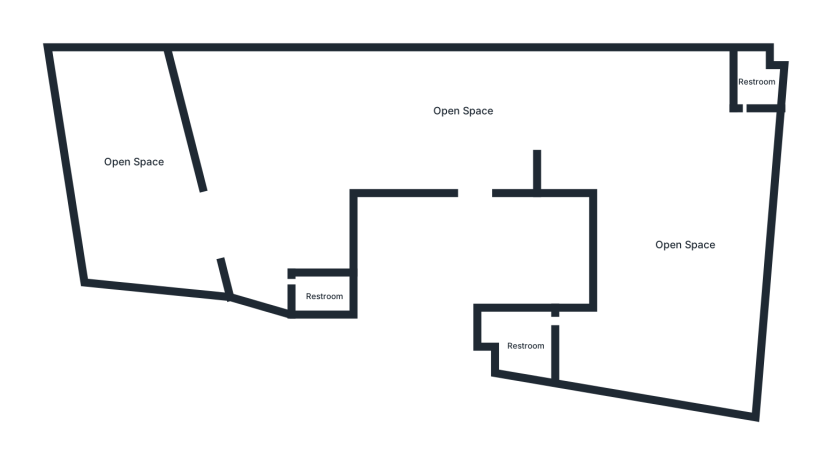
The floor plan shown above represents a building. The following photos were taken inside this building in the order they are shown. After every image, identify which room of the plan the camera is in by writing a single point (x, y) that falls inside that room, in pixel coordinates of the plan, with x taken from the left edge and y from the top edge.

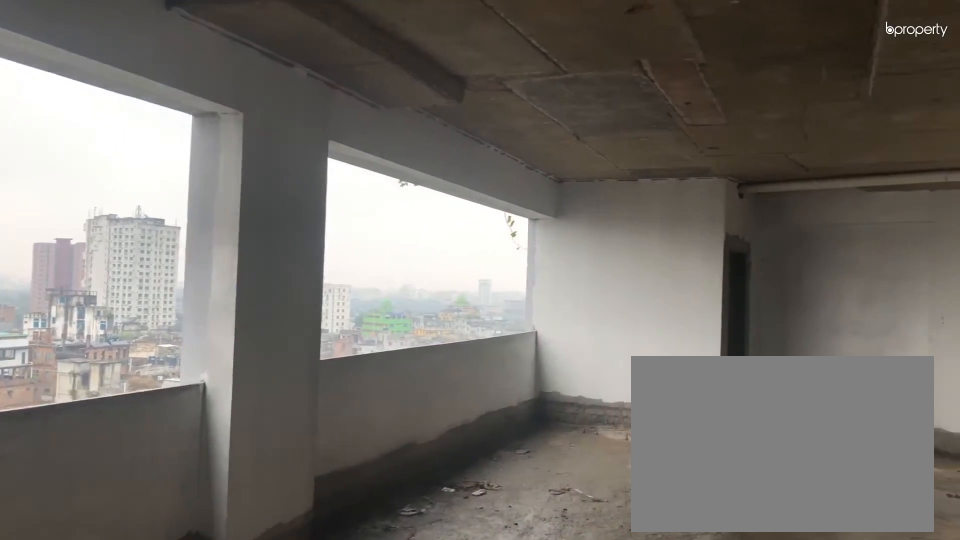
(566, 88)
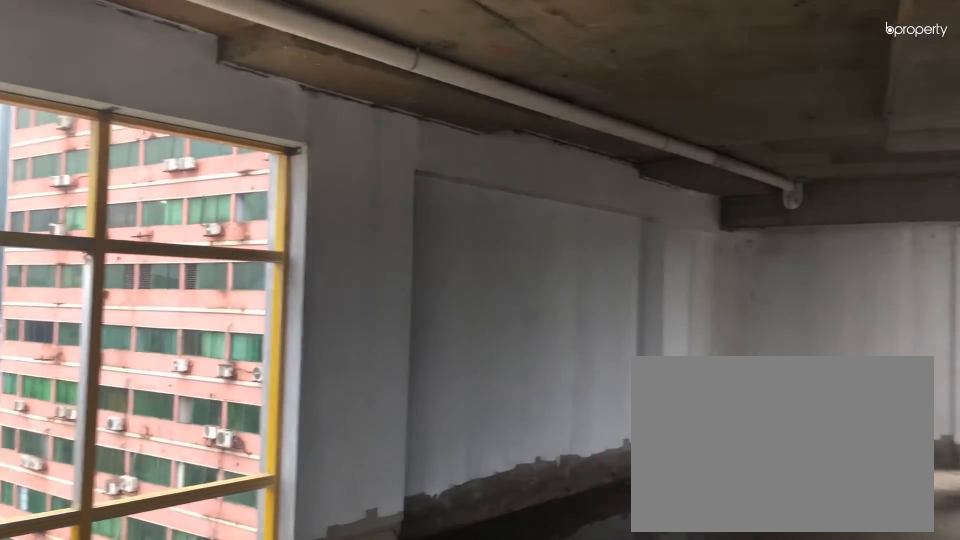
(733, 287)
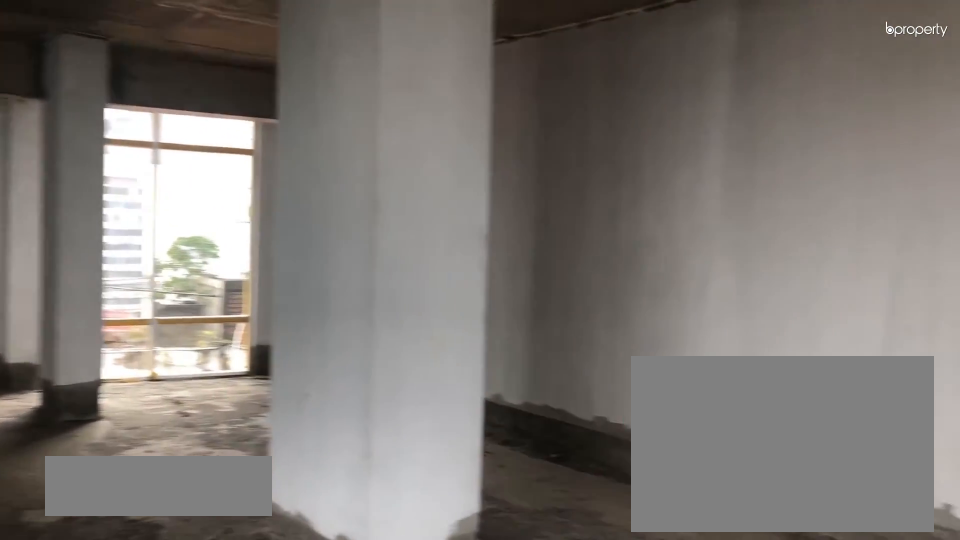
(629, 336)
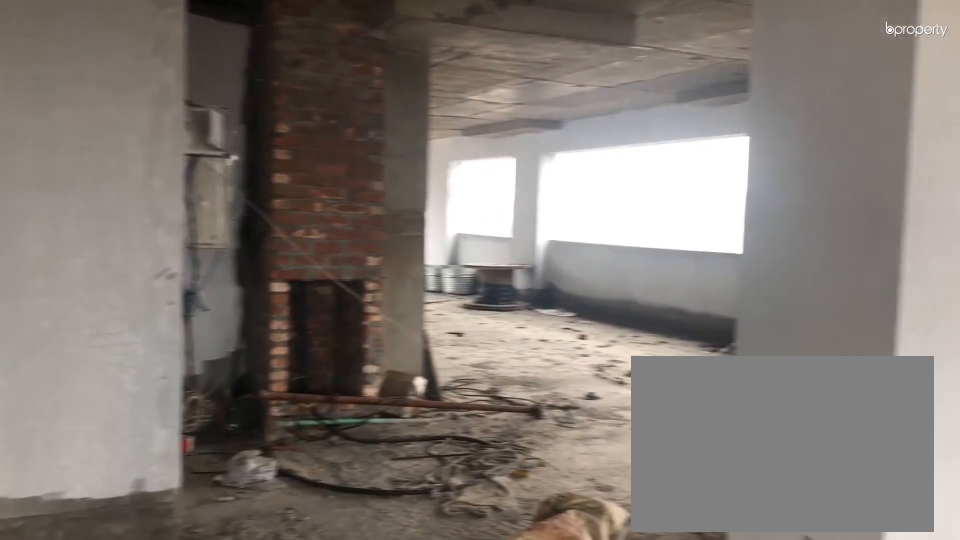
(639, 158)
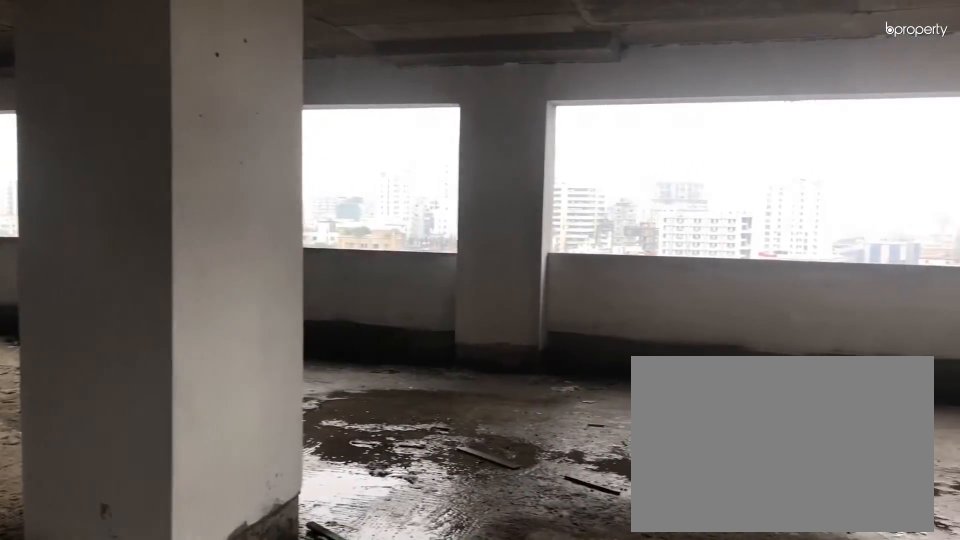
(639, 158)
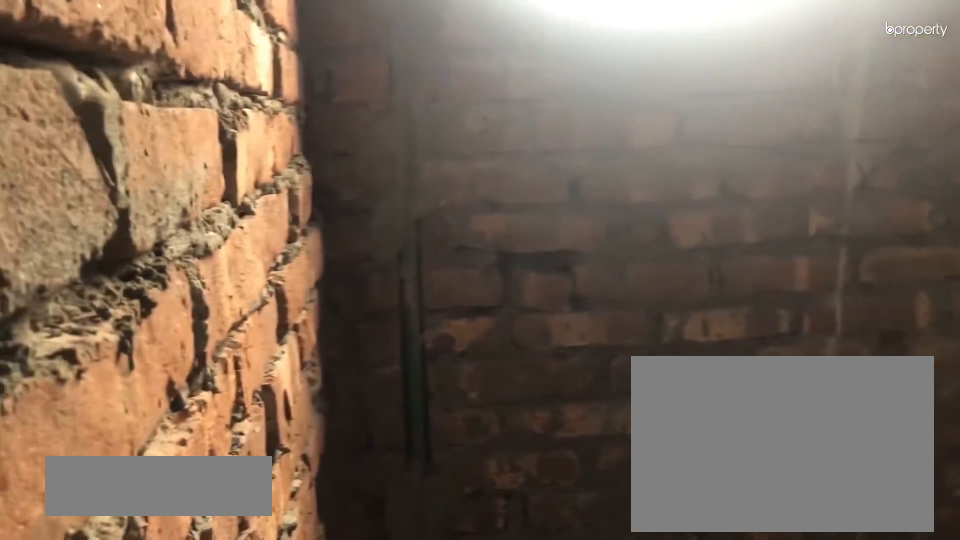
(522, 343)
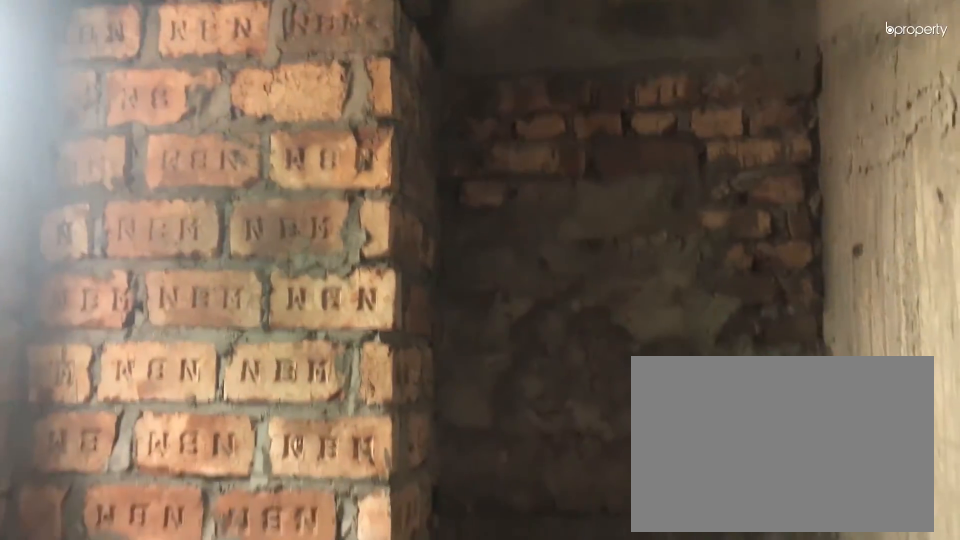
(521, 343)
